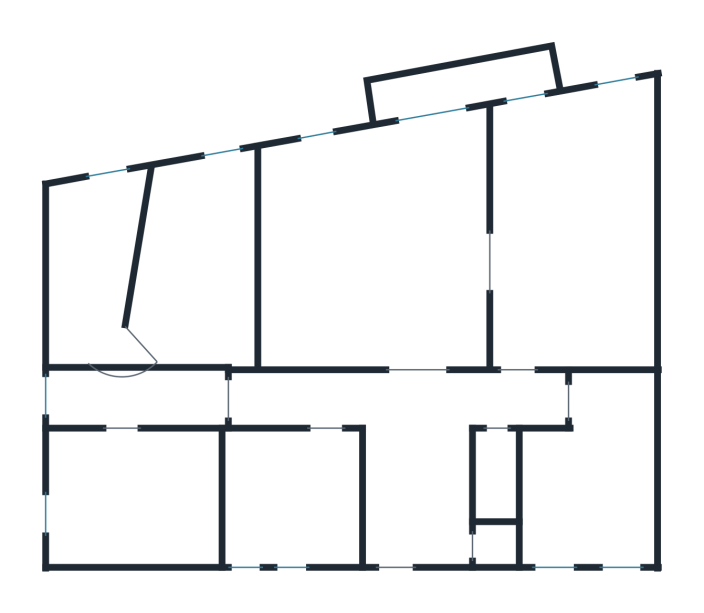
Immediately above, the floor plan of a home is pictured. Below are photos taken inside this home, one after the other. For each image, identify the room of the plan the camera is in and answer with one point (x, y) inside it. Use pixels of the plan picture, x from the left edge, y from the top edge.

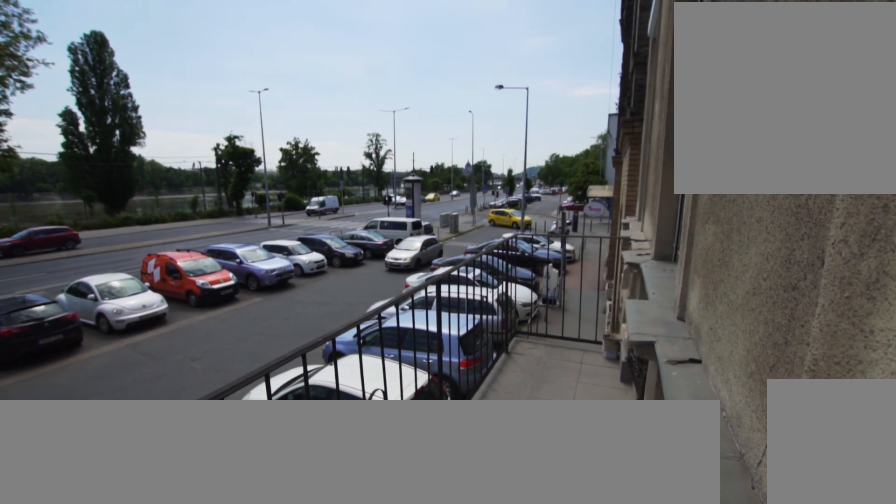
(468, 86)
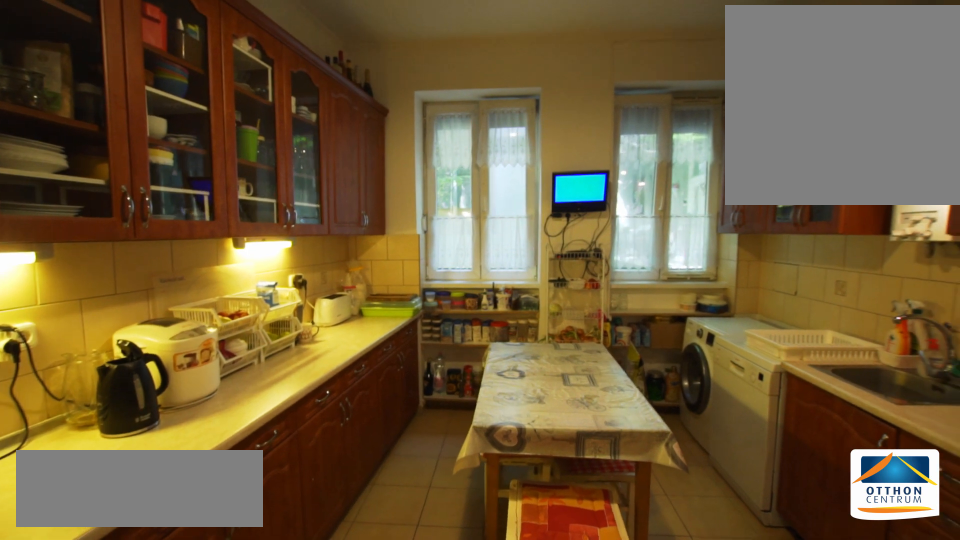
(589, 490)
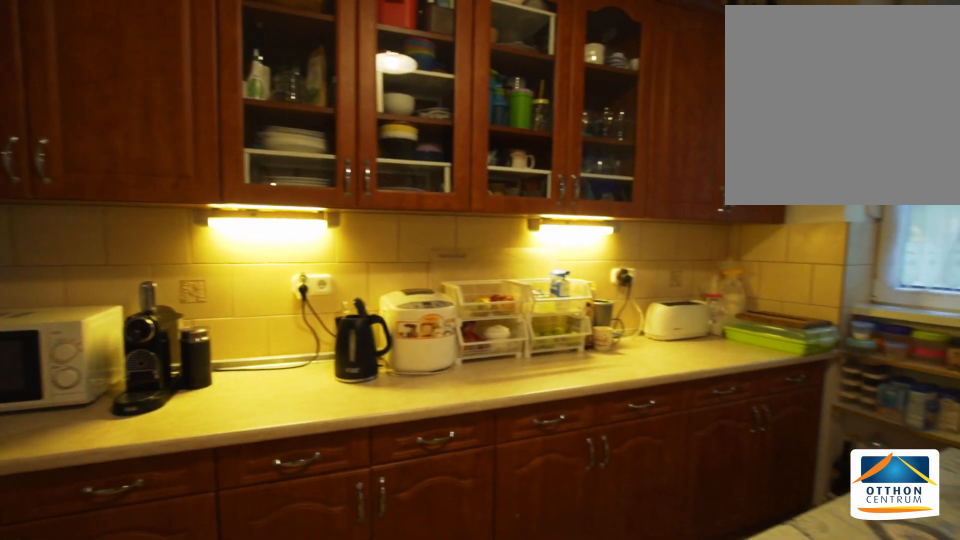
(588, 490)
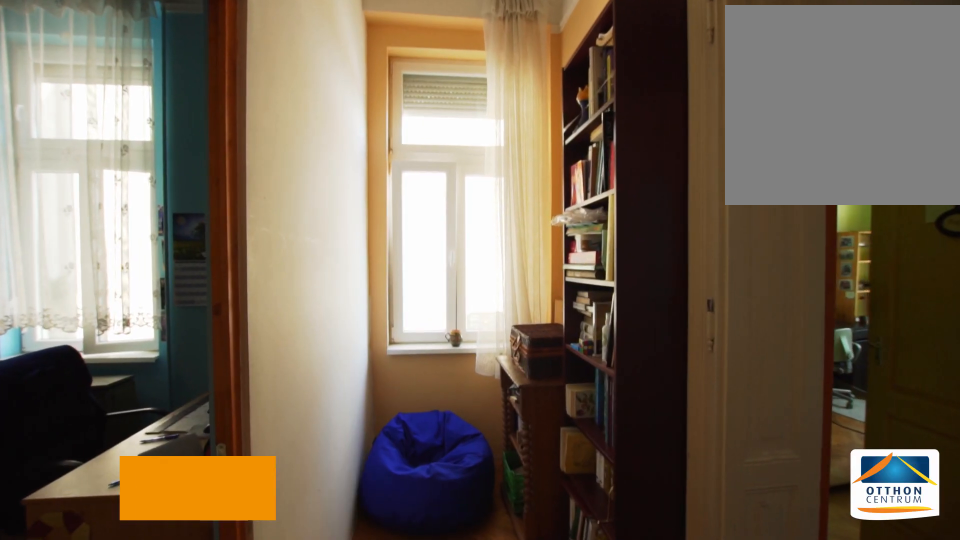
(140, 404)
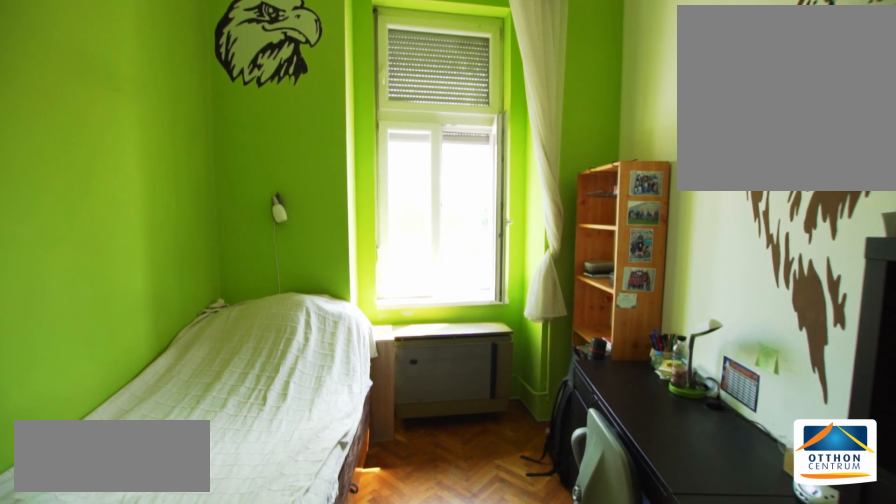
(93, 264)
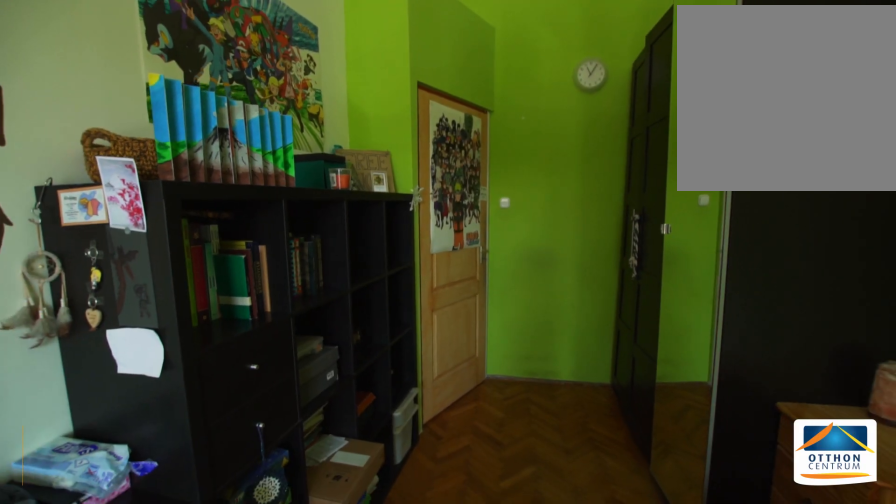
(93, 263)
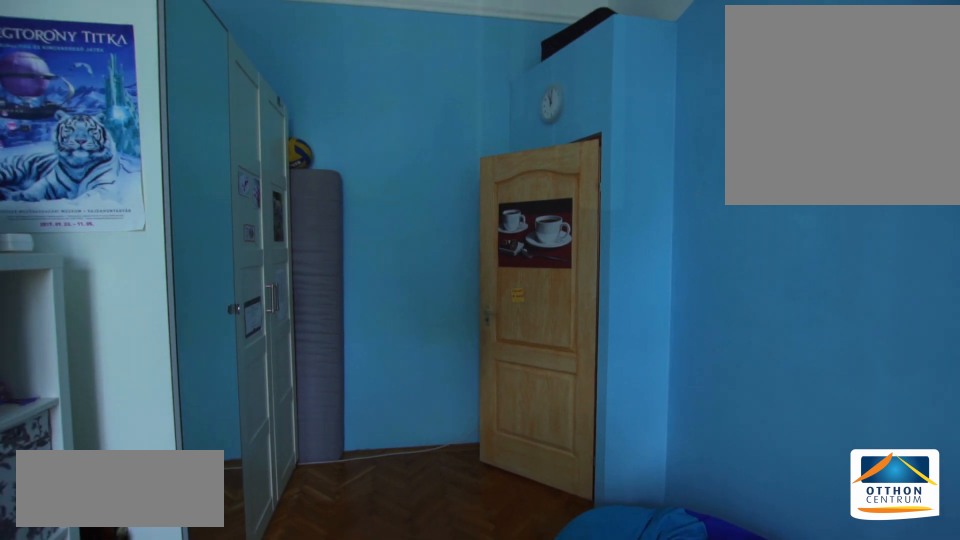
(197, 264)
